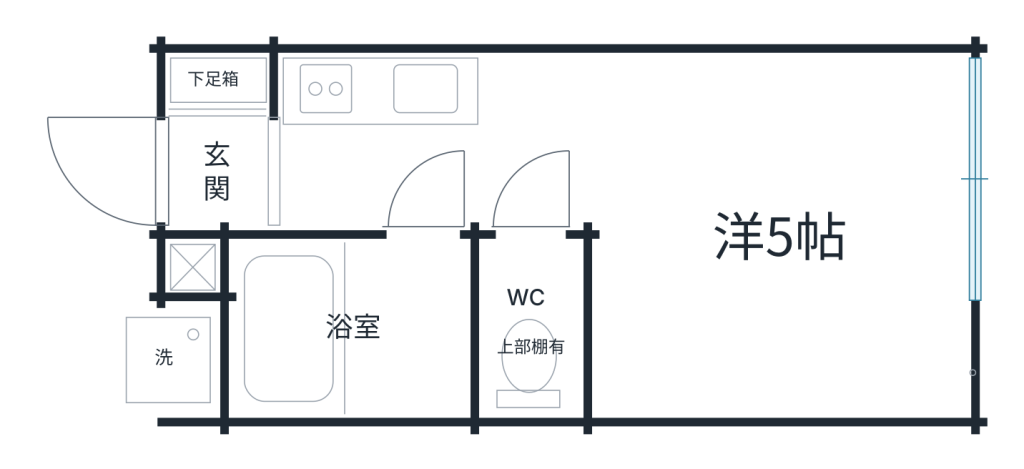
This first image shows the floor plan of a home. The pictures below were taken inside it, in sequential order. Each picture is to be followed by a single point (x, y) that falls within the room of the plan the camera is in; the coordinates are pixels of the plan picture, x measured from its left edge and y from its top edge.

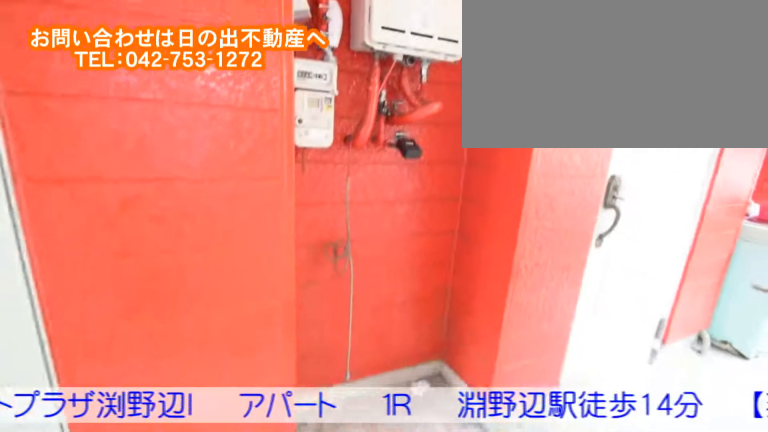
(128, 370)
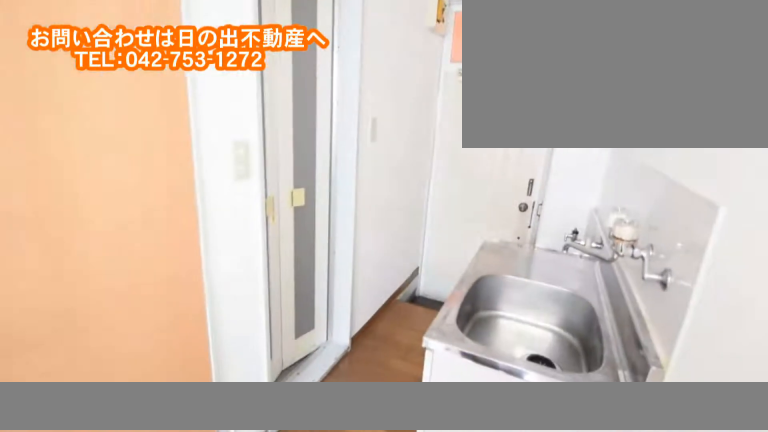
(374, 173)
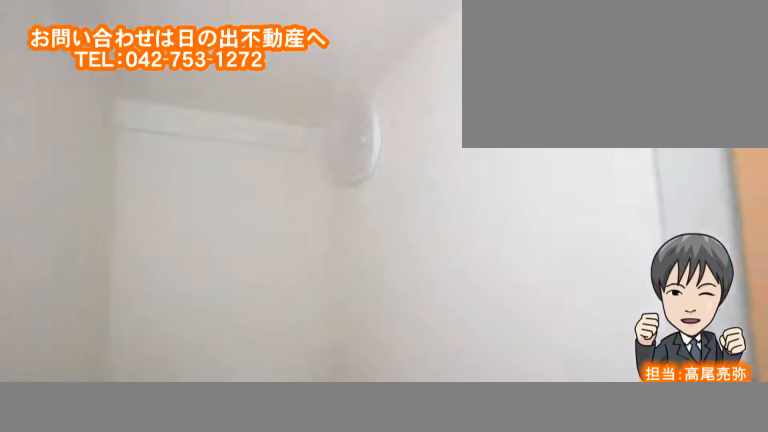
(530, 329)
